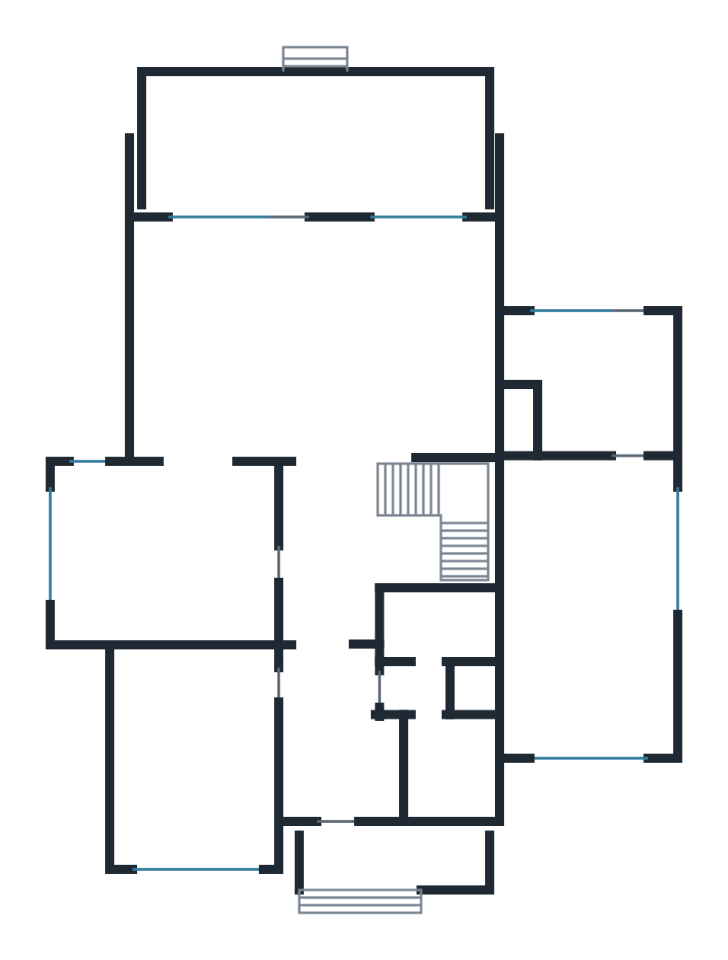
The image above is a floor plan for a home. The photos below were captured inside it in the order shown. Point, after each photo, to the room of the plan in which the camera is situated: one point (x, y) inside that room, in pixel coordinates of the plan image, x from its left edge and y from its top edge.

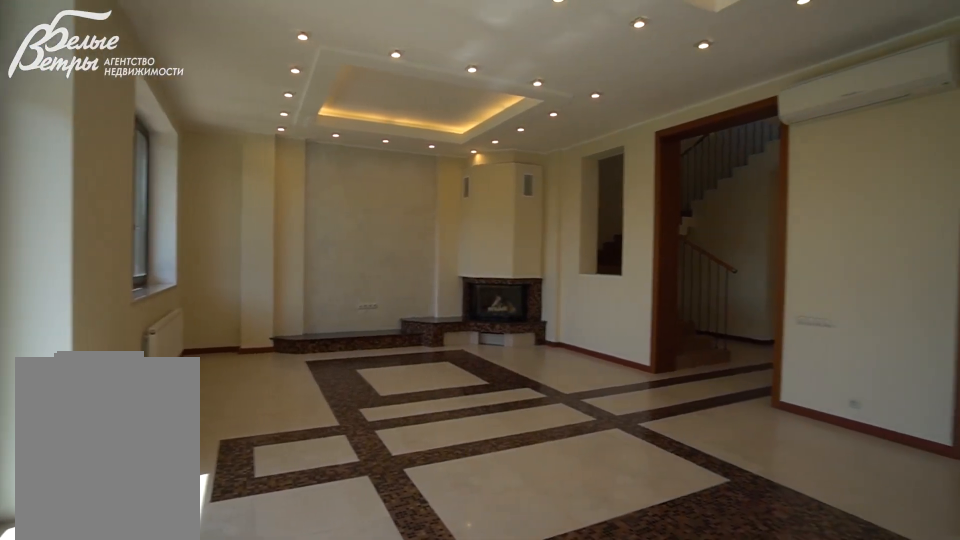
(316, 335)
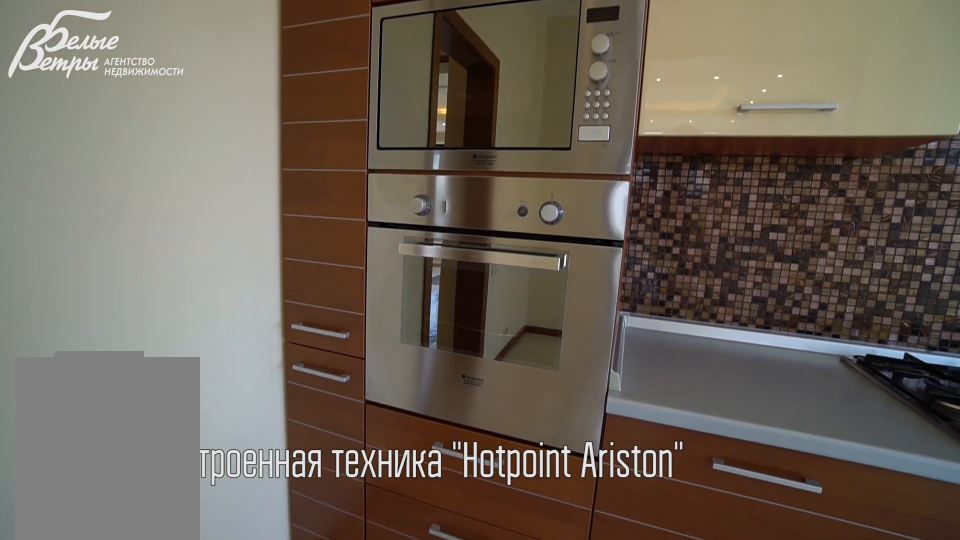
(169, 551)
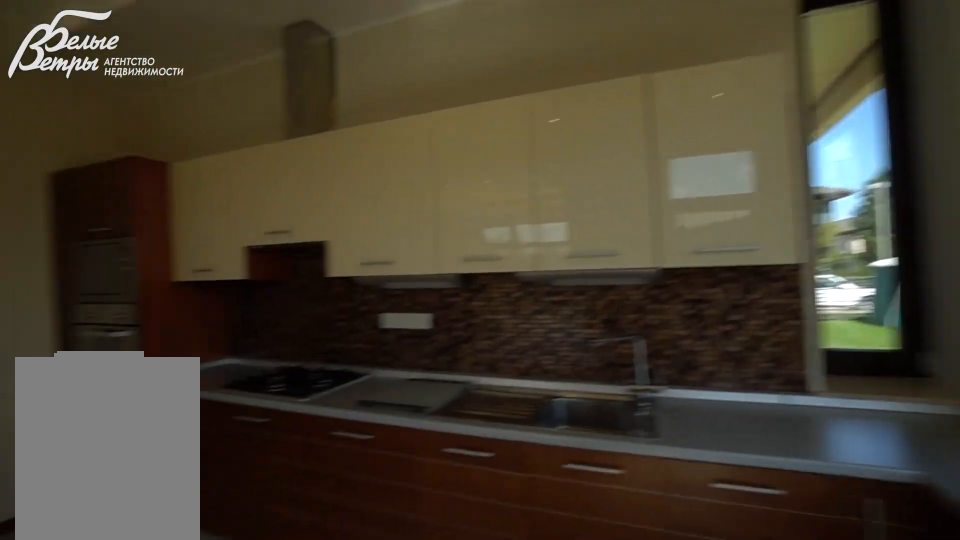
(169, 552)
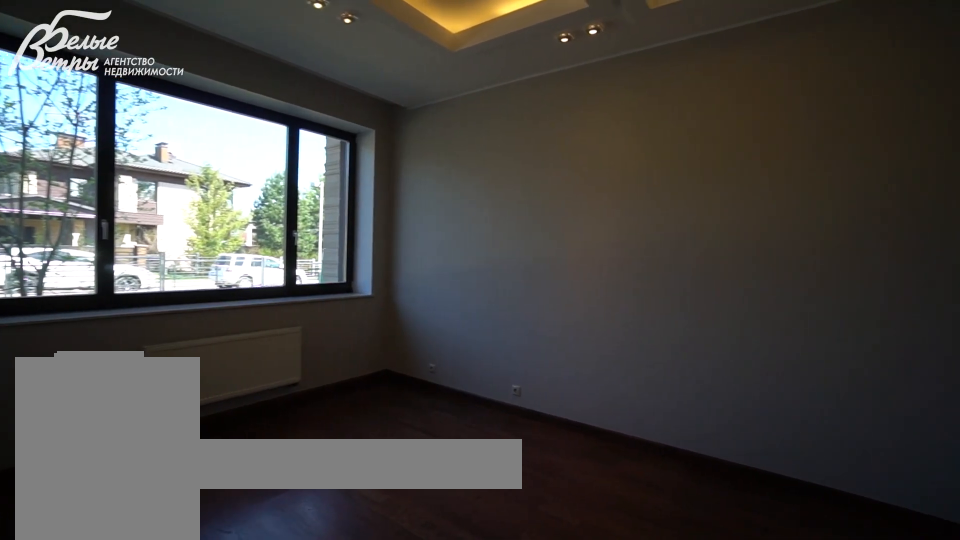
(192, 755)
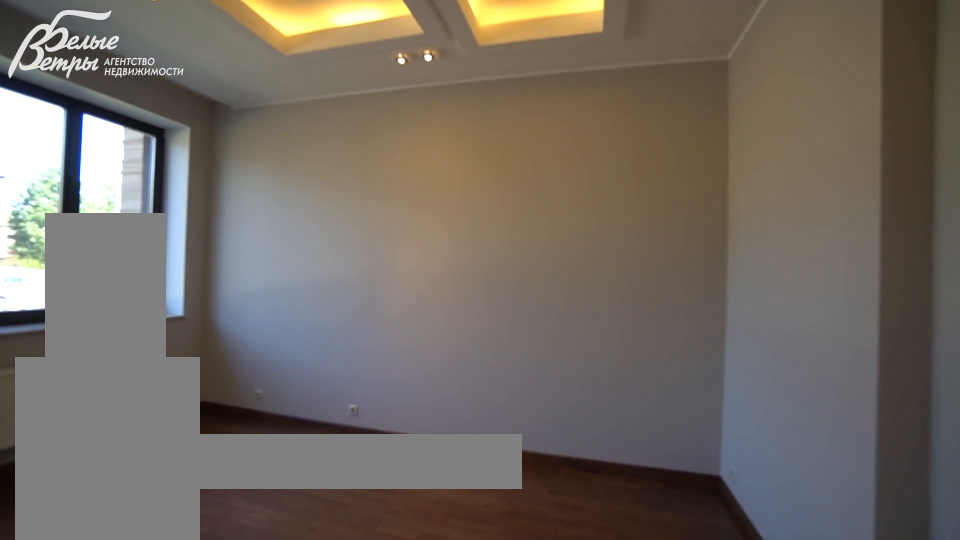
(192, 755)
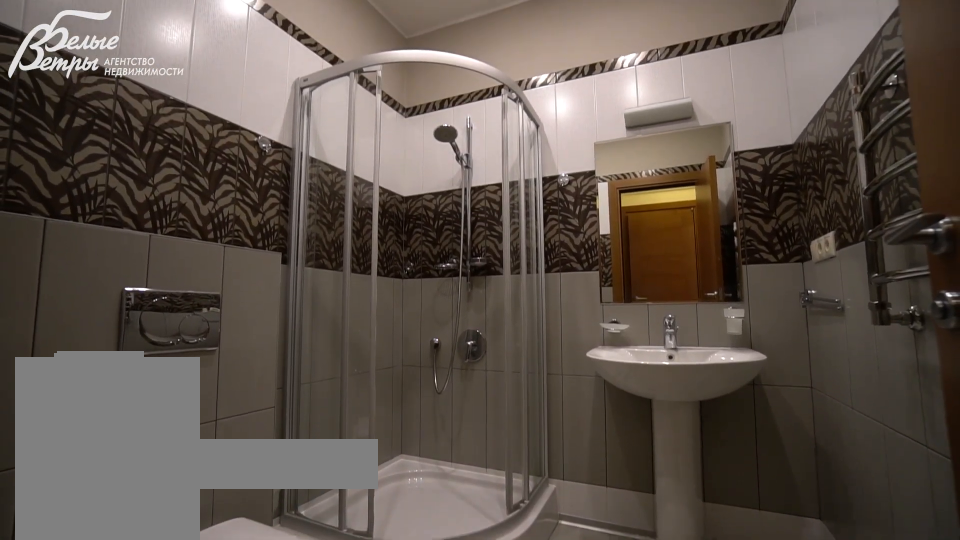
(448, 769)
